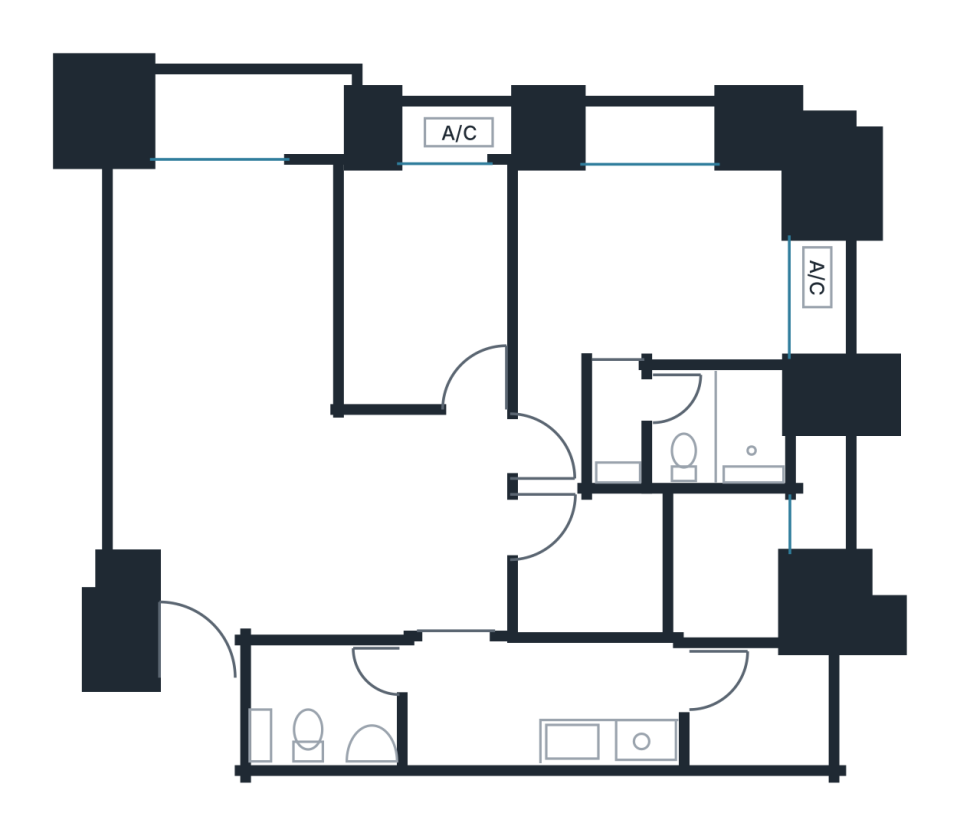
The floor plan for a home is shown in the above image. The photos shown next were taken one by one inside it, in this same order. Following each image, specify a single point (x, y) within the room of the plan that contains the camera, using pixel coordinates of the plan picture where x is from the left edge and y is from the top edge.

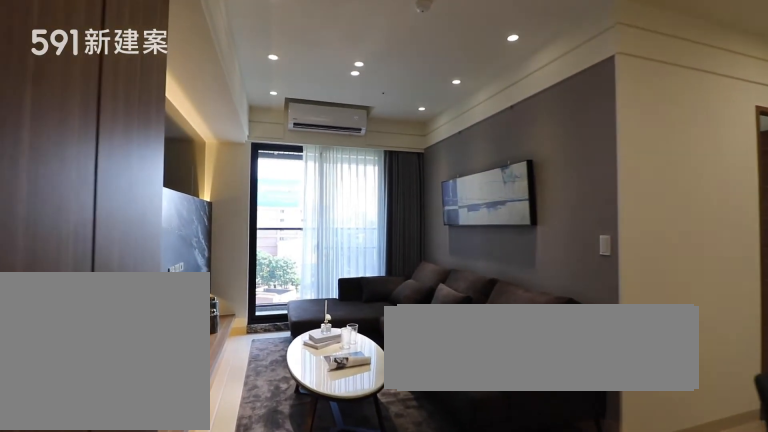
(223, 282)
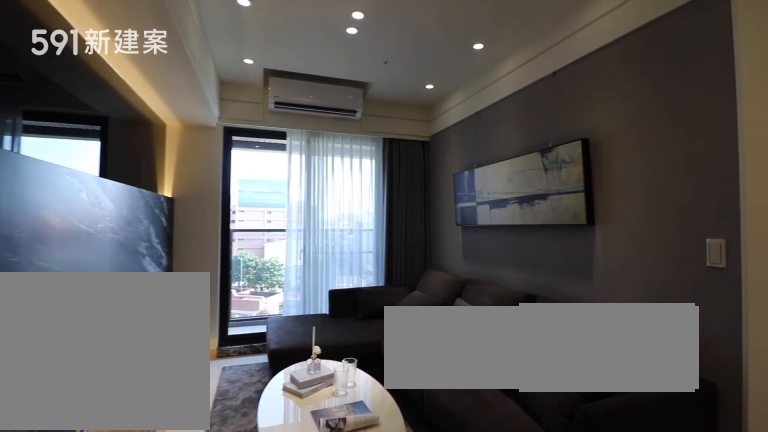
(223, 282)
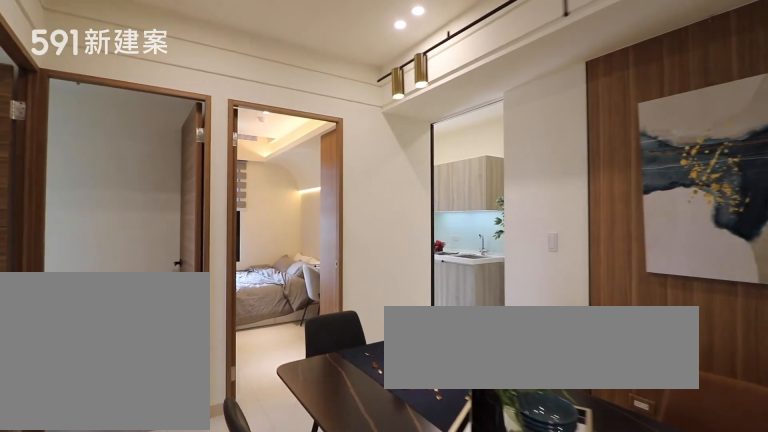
(371, 522)
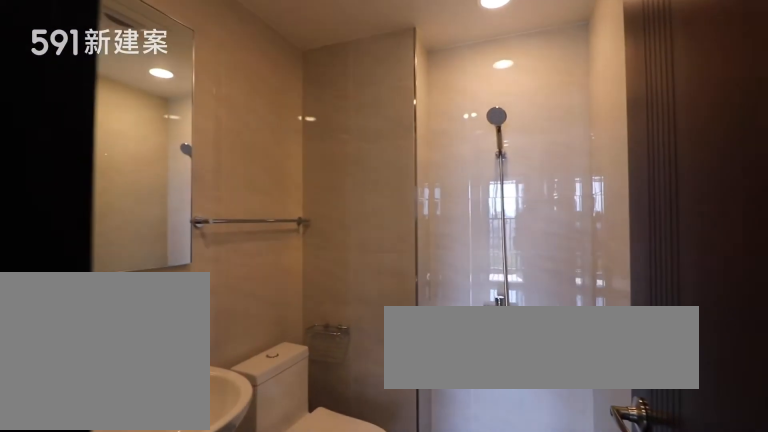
(326, 711)
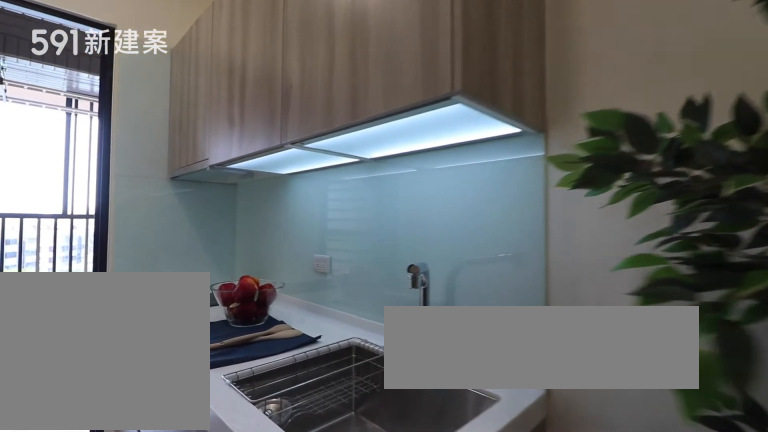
(545, 708)
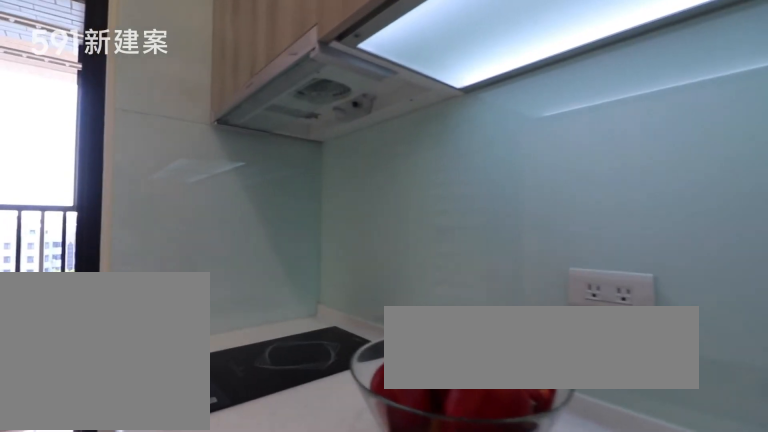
(545, 708)
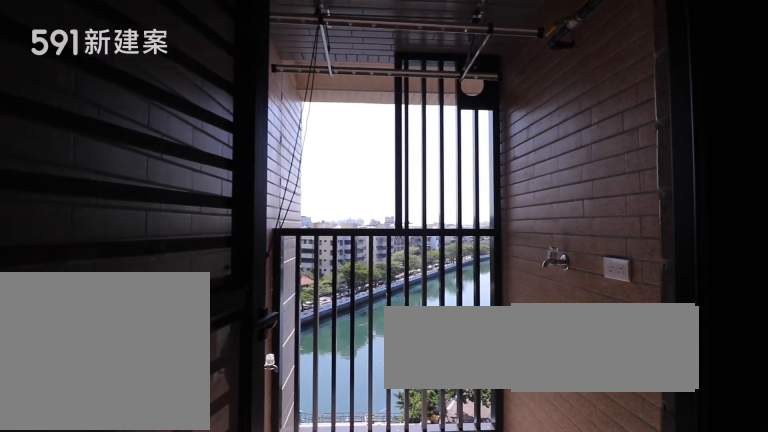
(755, 710)
